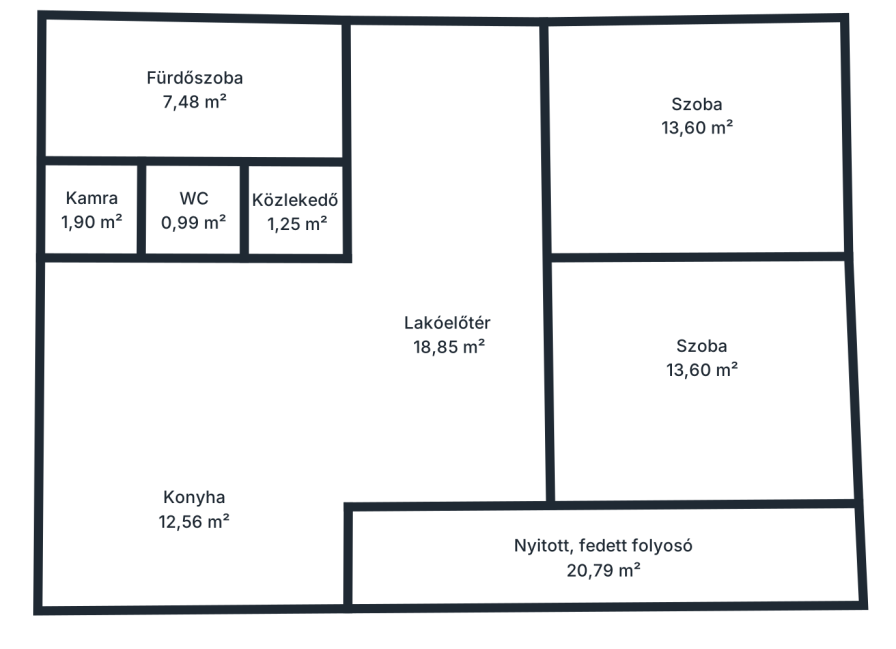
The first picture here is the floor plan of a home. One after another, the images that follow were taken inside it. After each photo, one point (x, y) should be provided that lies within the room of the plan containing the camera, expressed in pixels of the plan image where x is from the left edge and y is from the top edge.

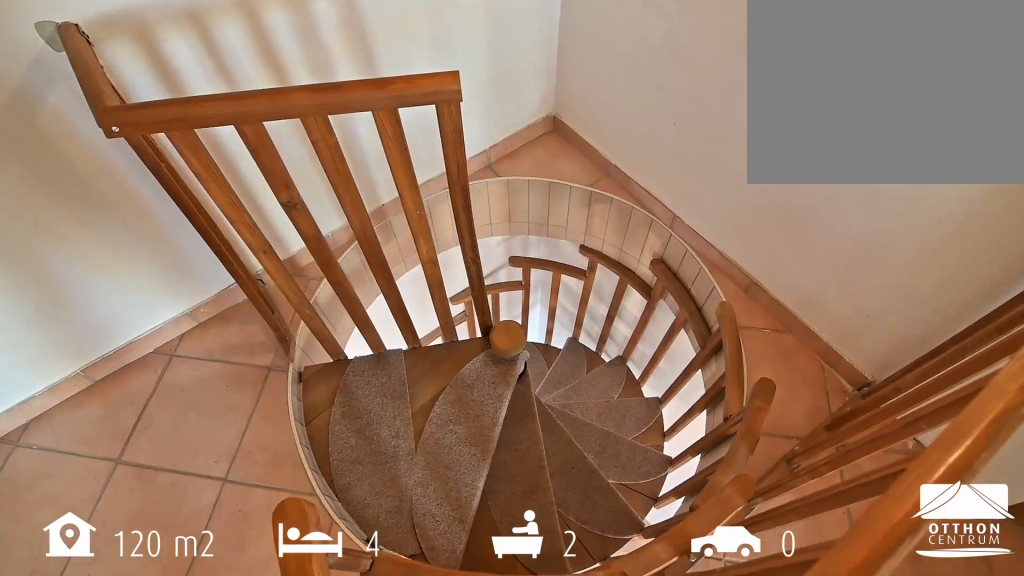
(415, 475)
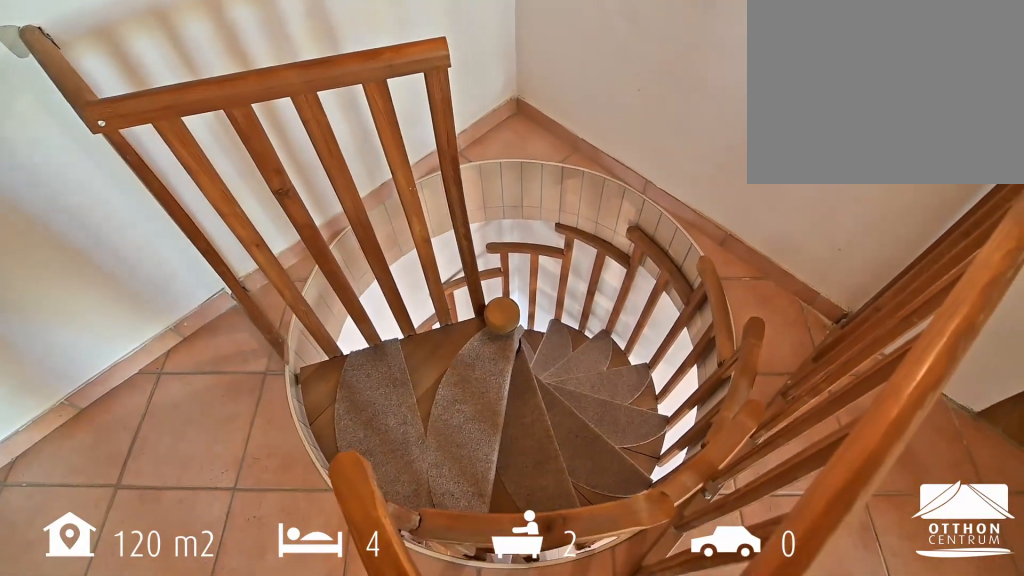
(415, 475)
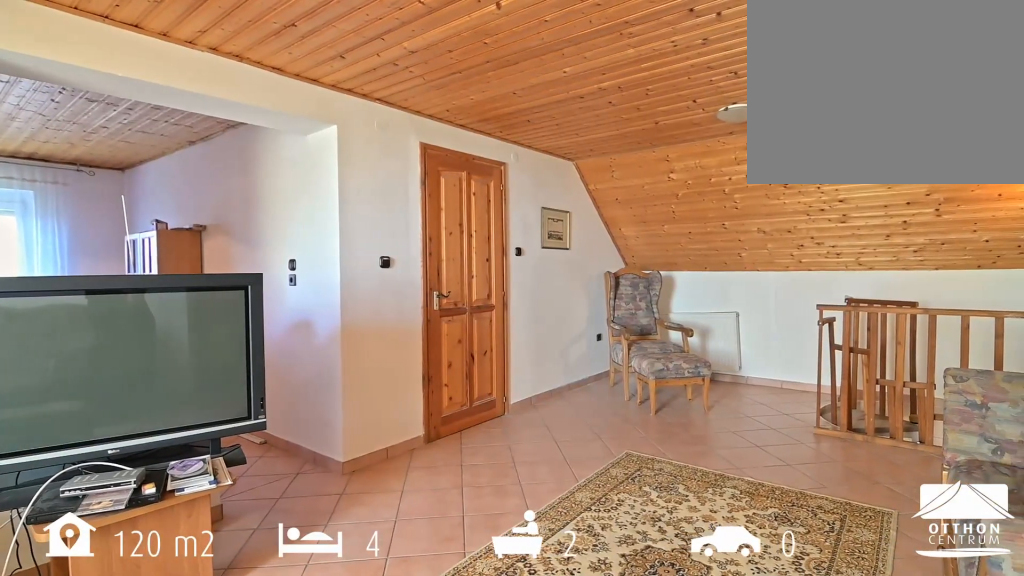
(447, 312)
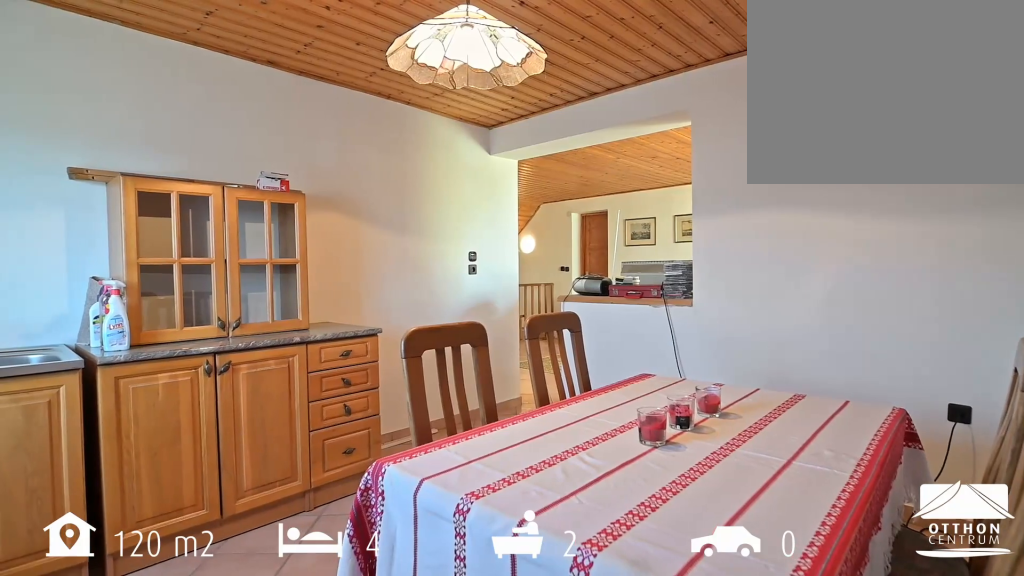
(193, 534)
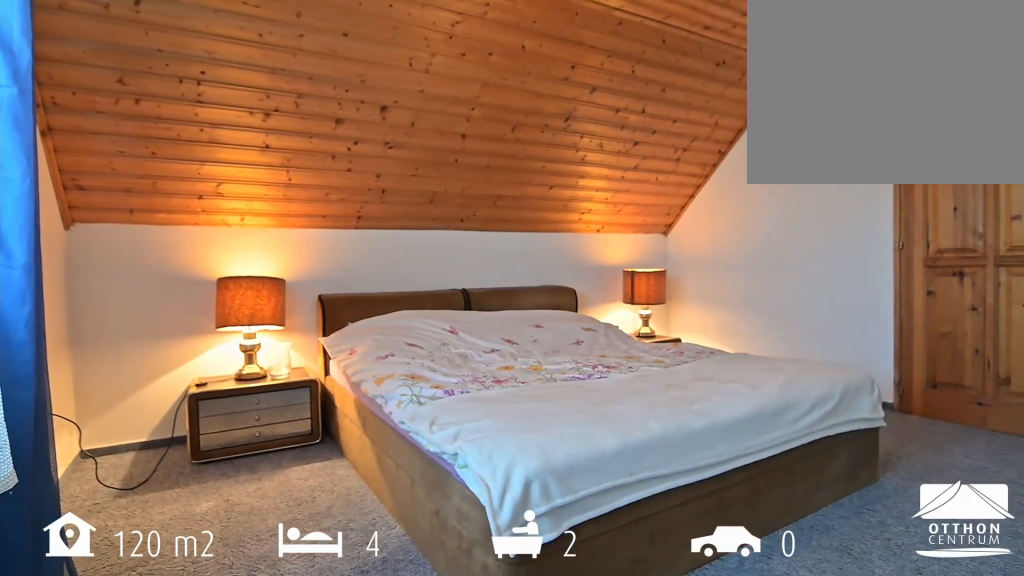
(701, 181)
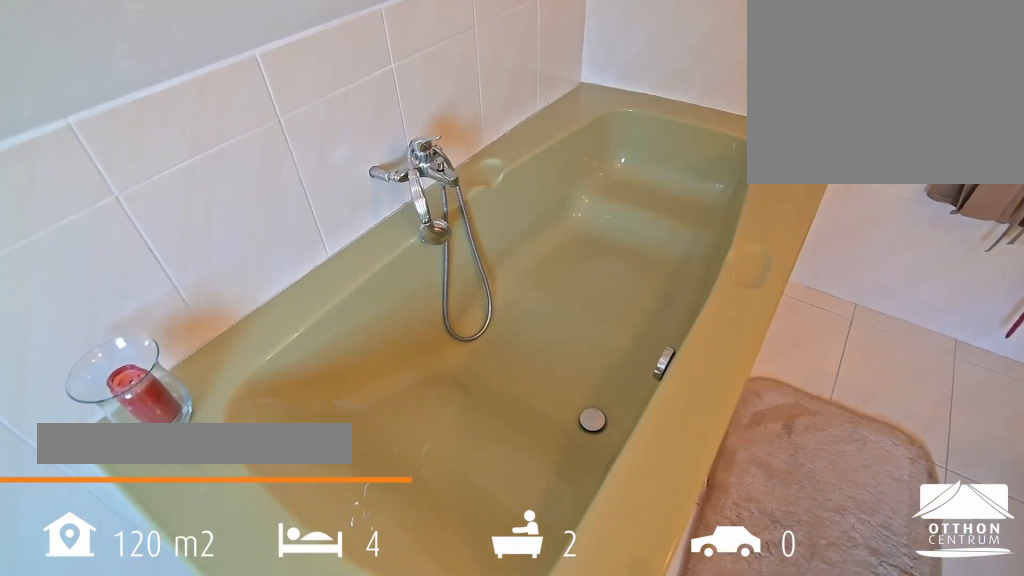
(200, 117)
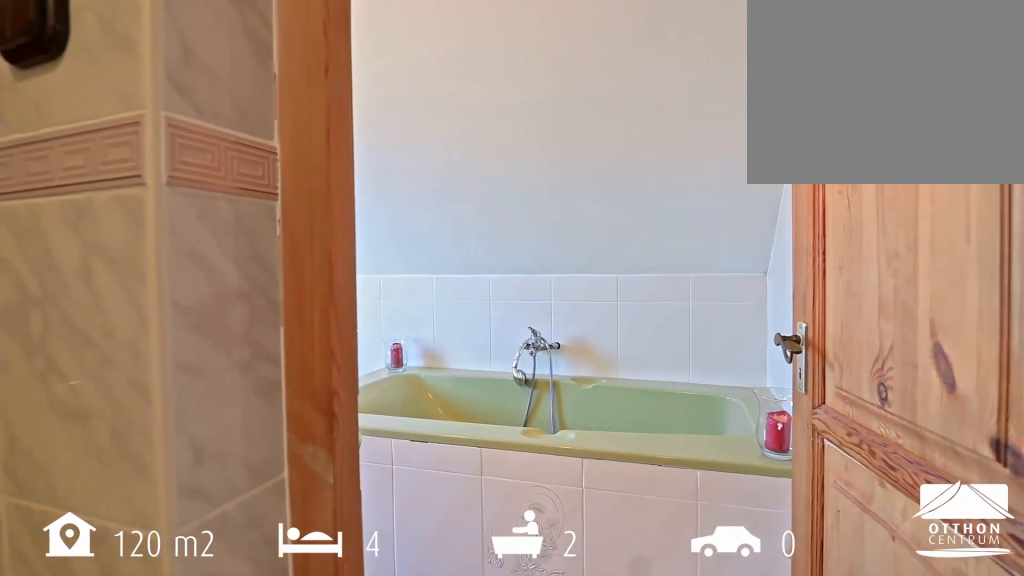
(200, 117)
